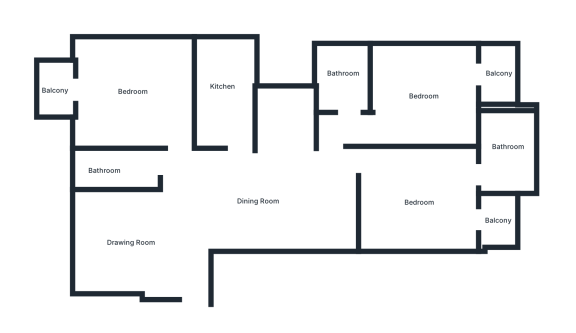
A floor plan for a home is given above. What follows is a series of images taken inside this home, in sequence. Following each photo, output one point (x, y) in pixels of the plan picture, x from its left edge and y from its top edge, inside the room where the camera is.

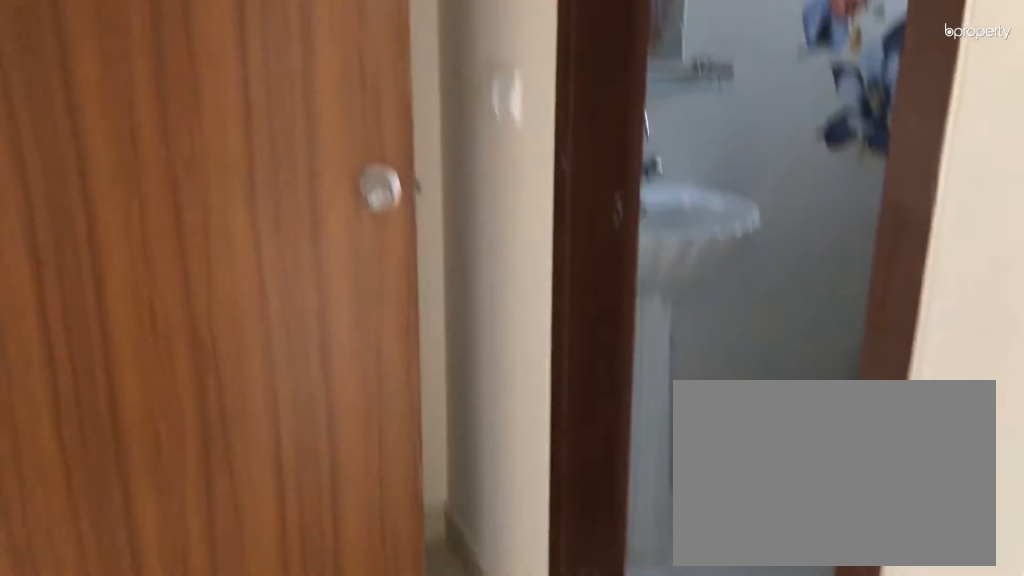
(423, 95)
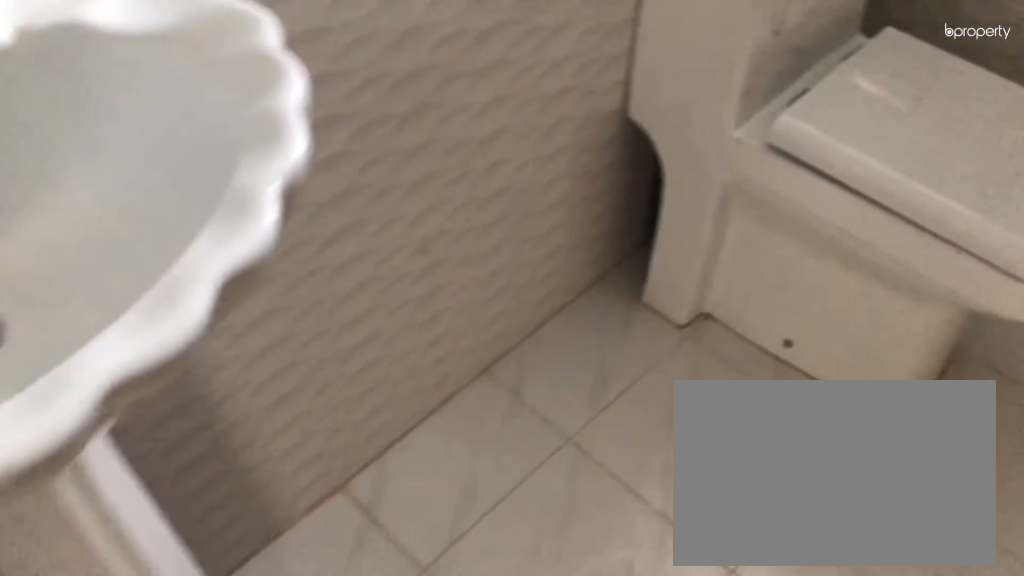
(342, 78)
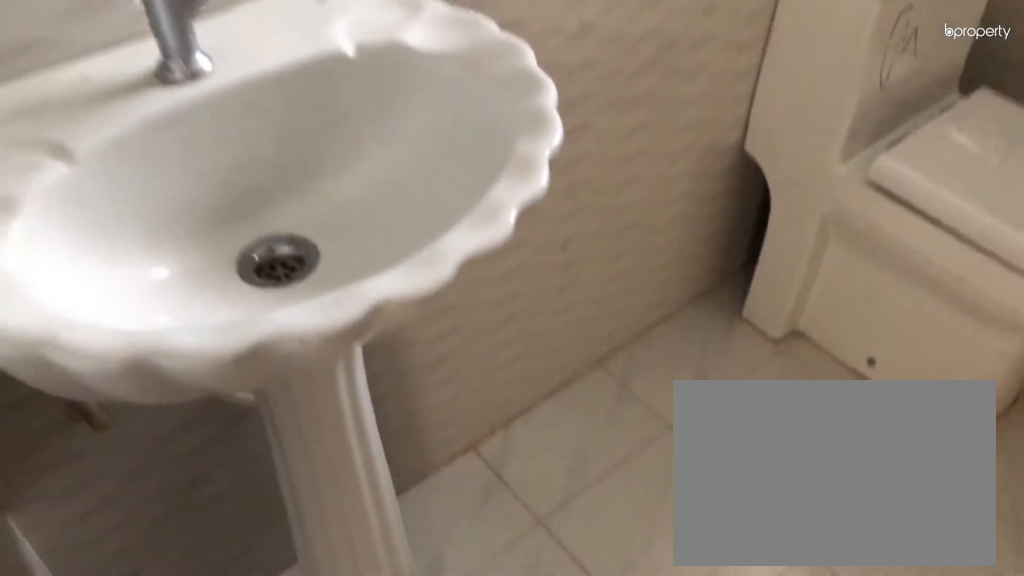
(342, 78)
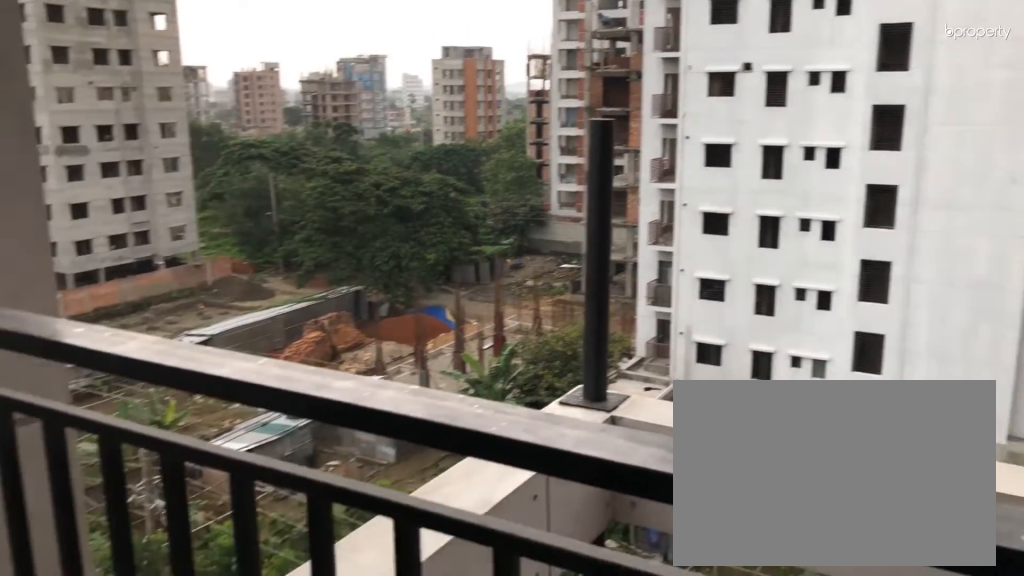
(496, 74)
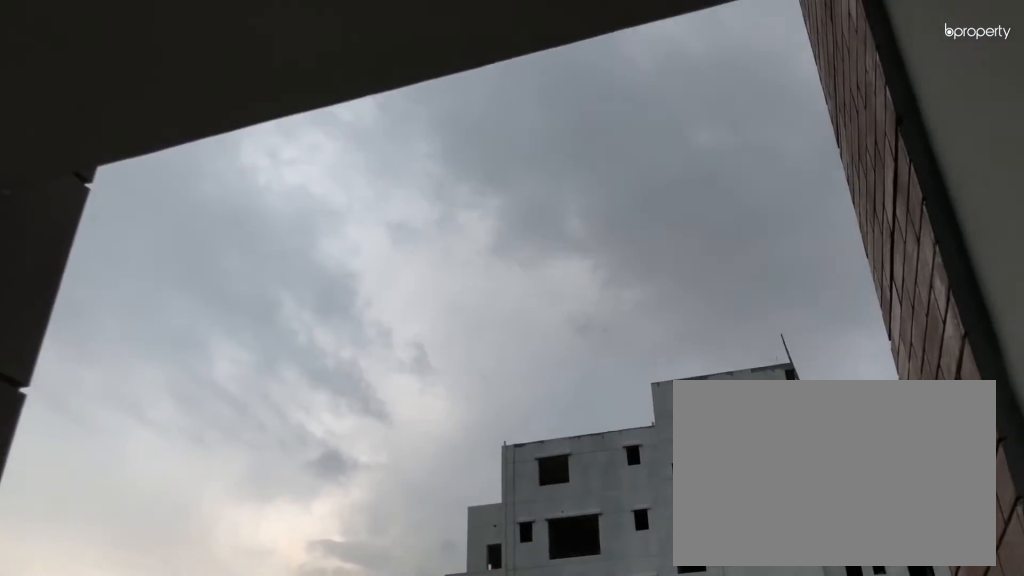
(496, 74)
